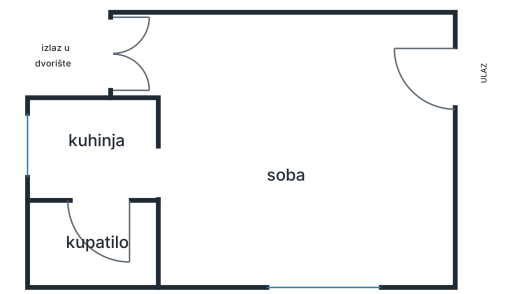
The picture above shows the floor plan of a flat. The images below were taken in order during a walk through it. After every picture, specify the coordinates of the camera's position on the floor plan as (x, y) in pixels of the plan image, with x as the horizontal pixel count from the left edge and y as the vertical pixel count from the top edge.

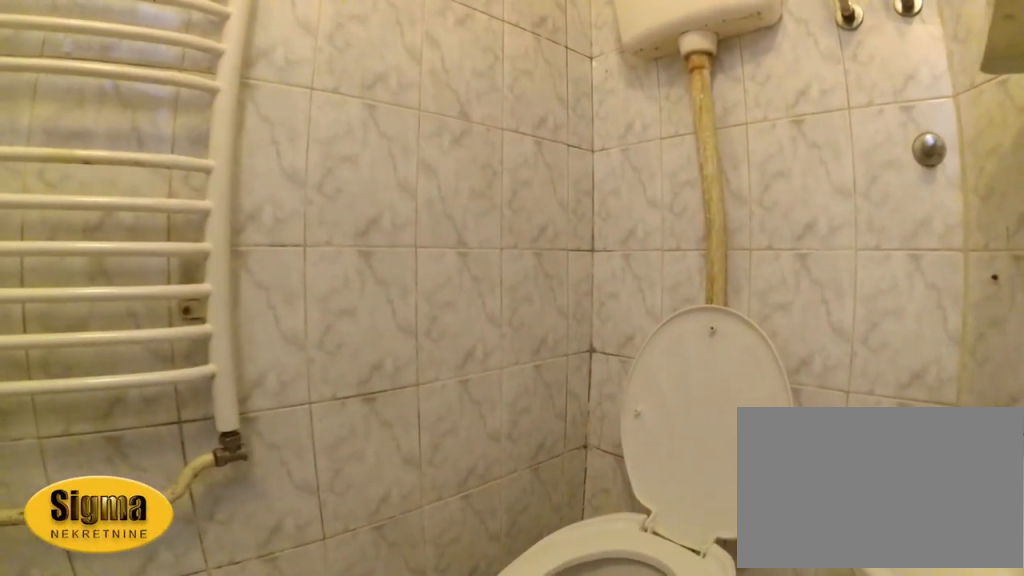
(98, 206)
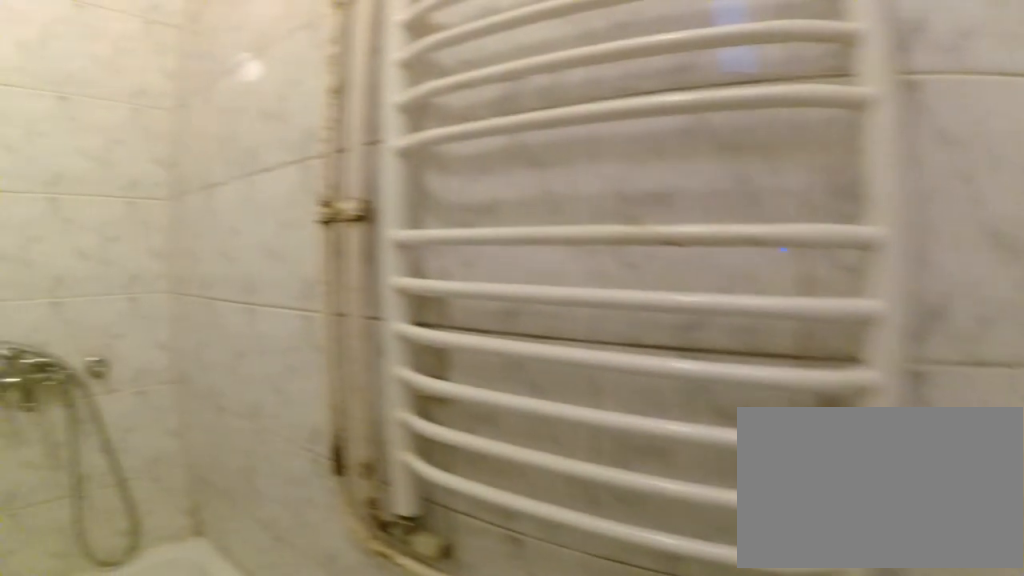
(64, 235)
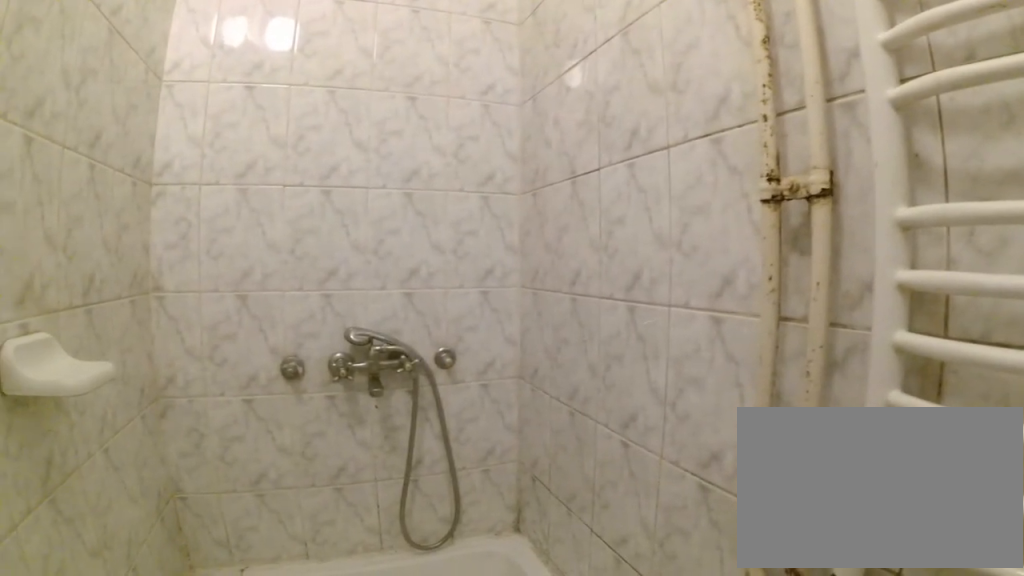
(65, 244)
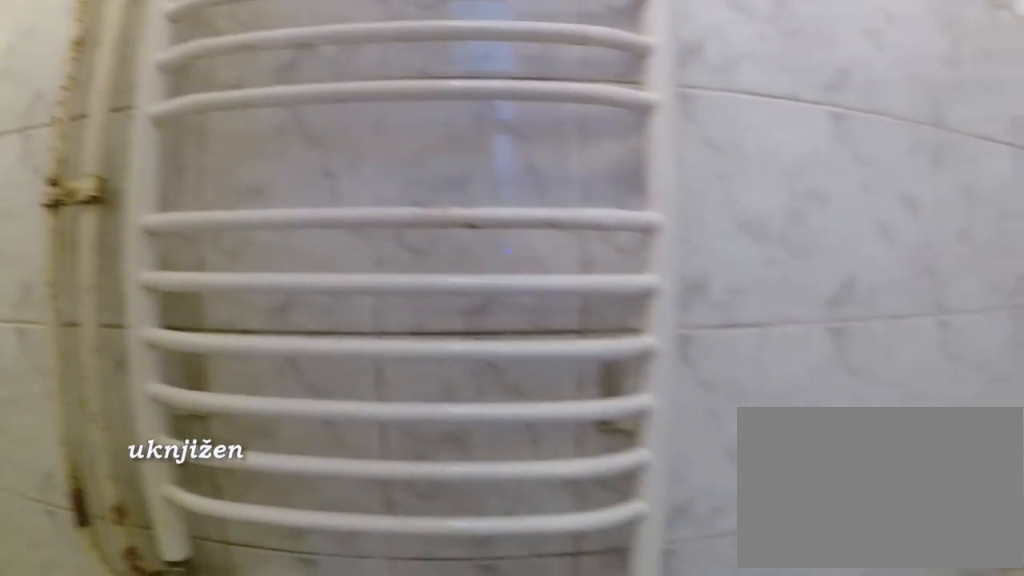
(77, 230)
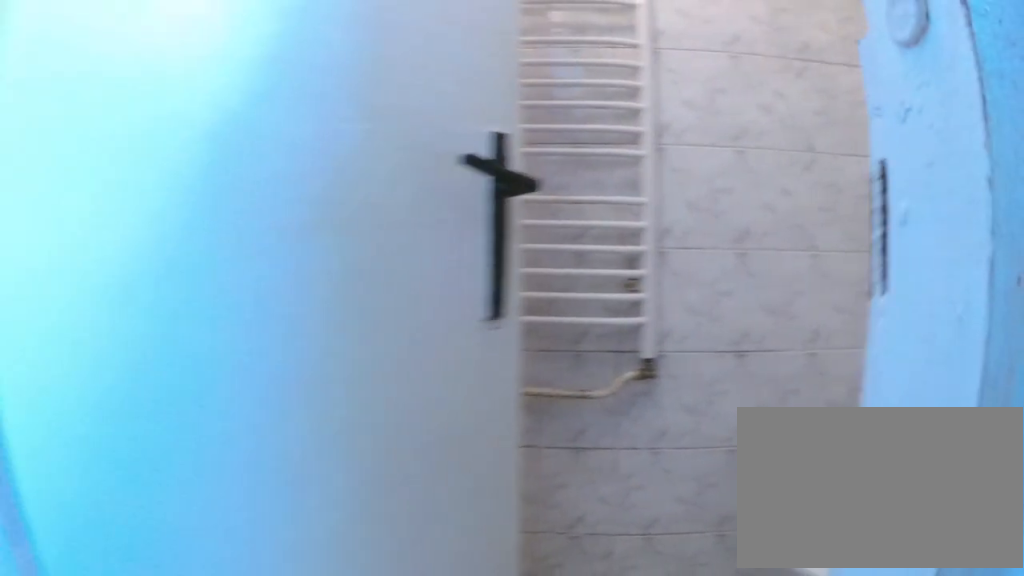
(112, 190)
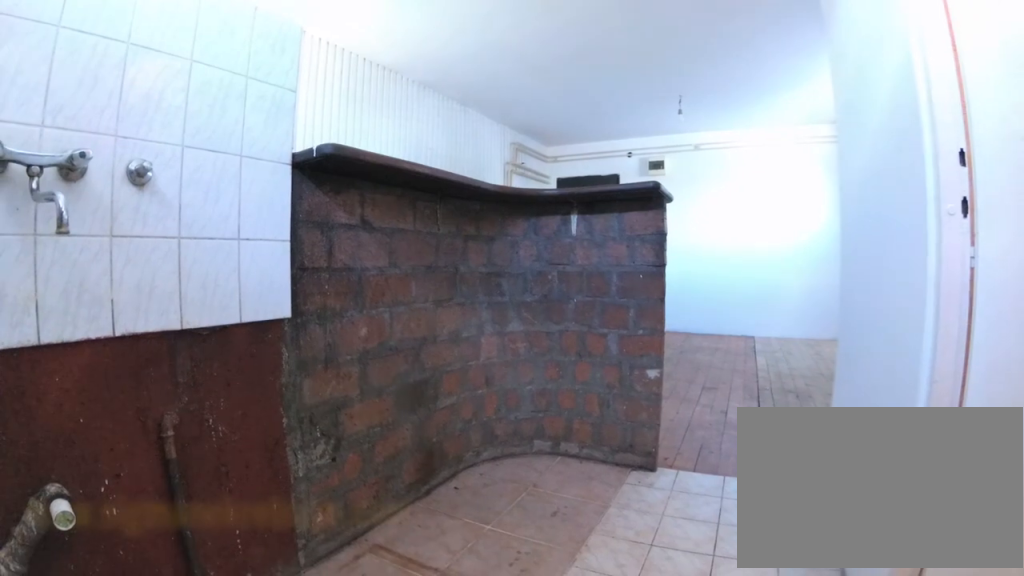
(67, 164)
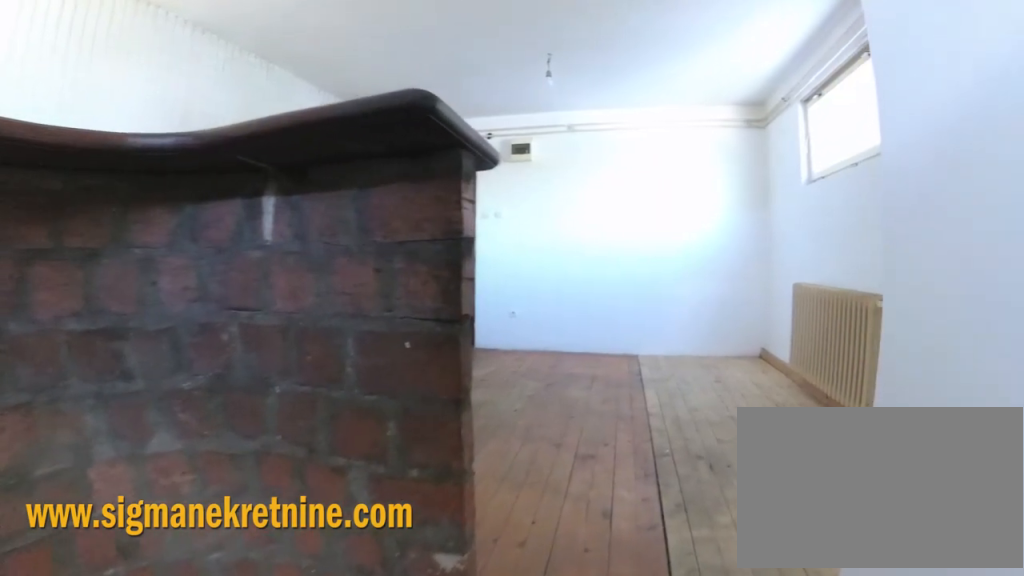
(126, 164)
